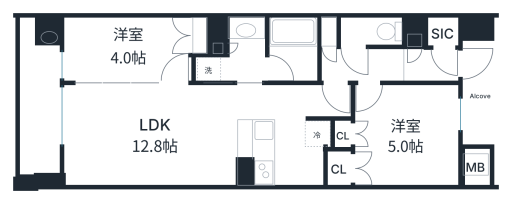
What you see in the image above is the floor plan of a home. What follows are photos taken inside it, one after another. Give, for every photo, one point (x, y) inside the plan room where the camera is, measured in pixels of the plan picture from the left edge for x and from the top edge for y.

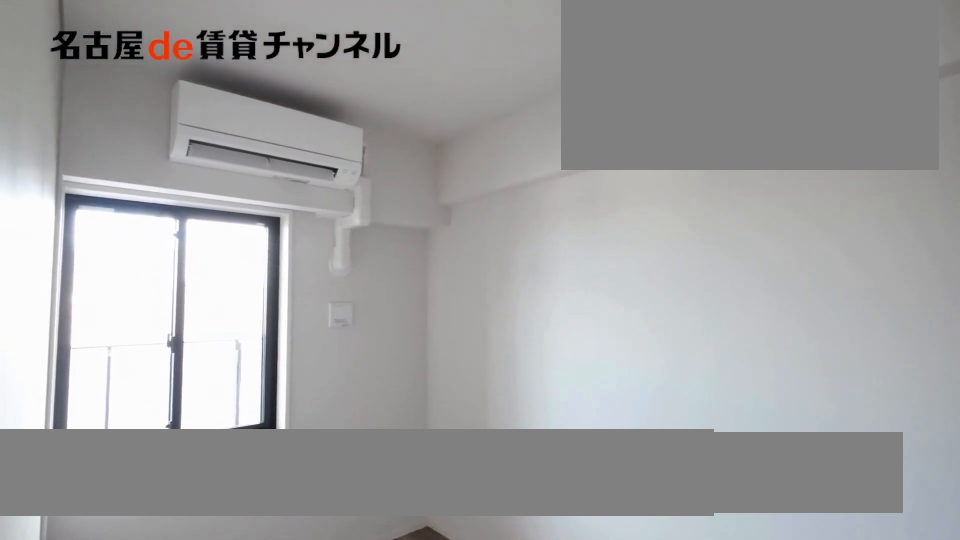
(125, 51)
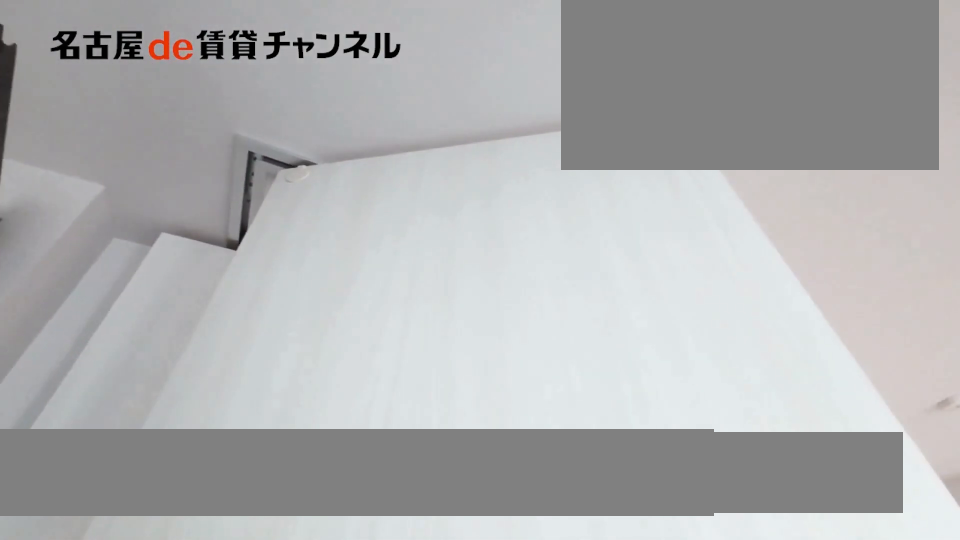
(125, 51)
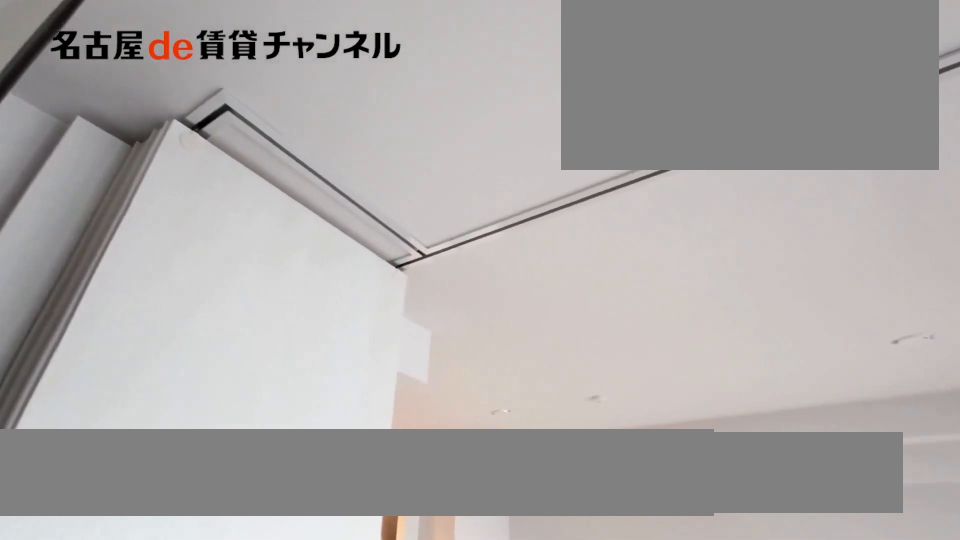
(147, 133)
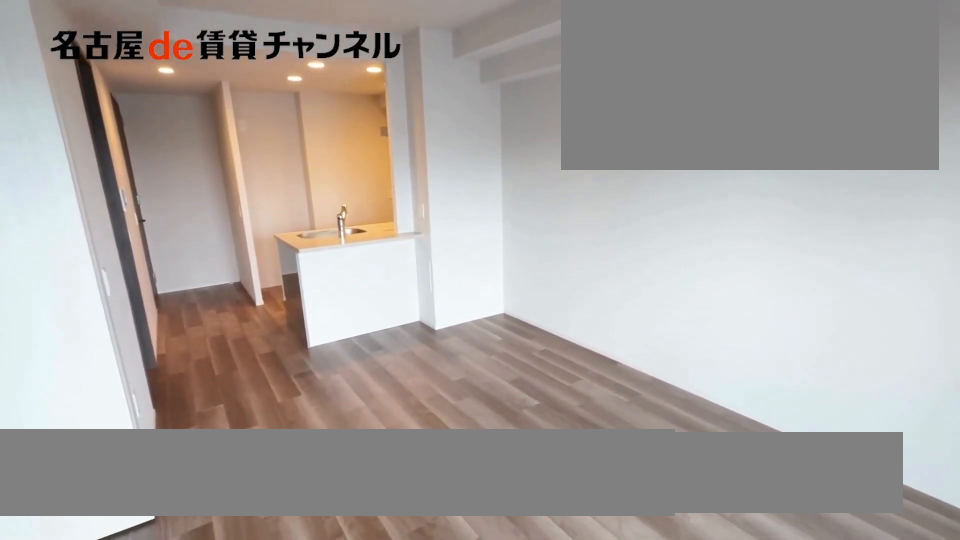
(147, 133)
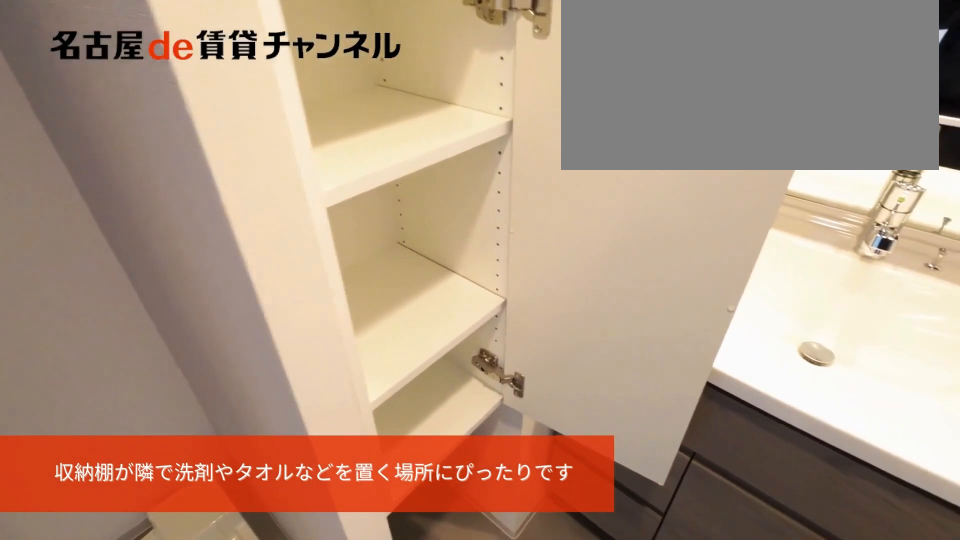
(232, 53)
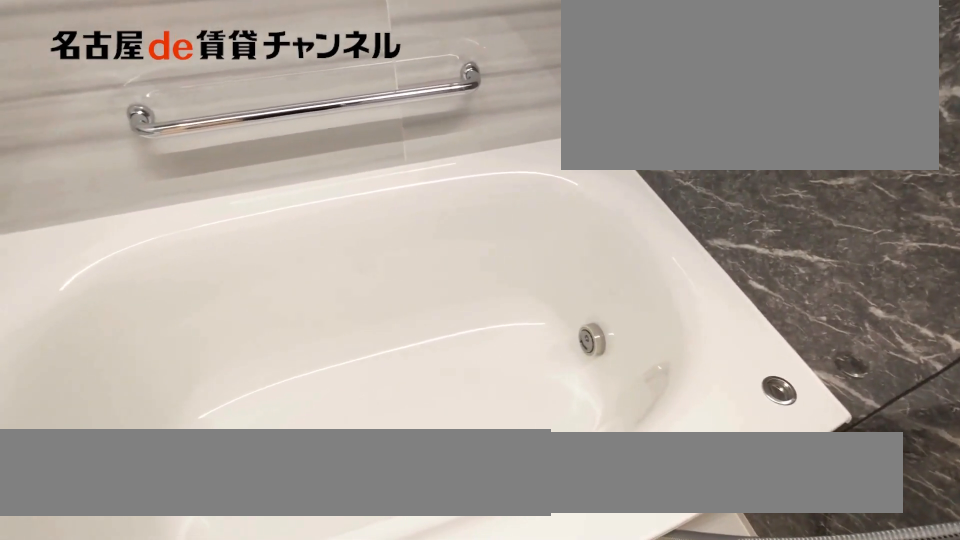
(292, 51)
